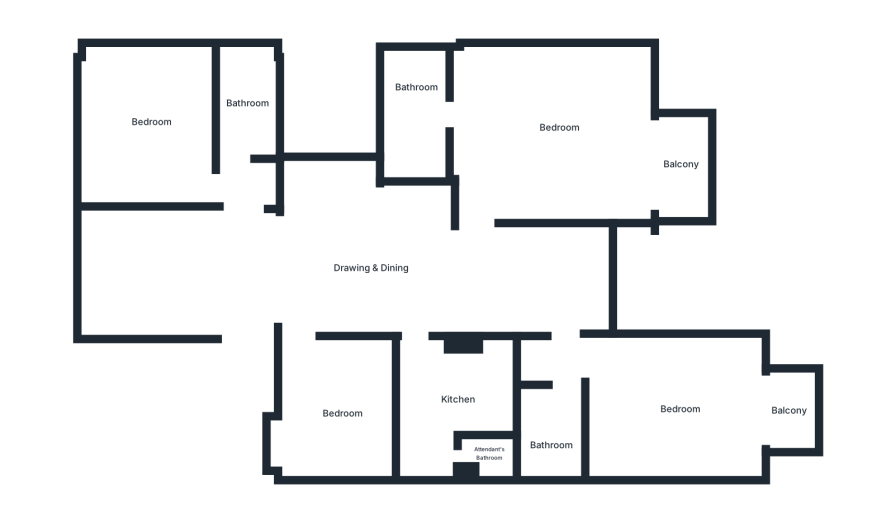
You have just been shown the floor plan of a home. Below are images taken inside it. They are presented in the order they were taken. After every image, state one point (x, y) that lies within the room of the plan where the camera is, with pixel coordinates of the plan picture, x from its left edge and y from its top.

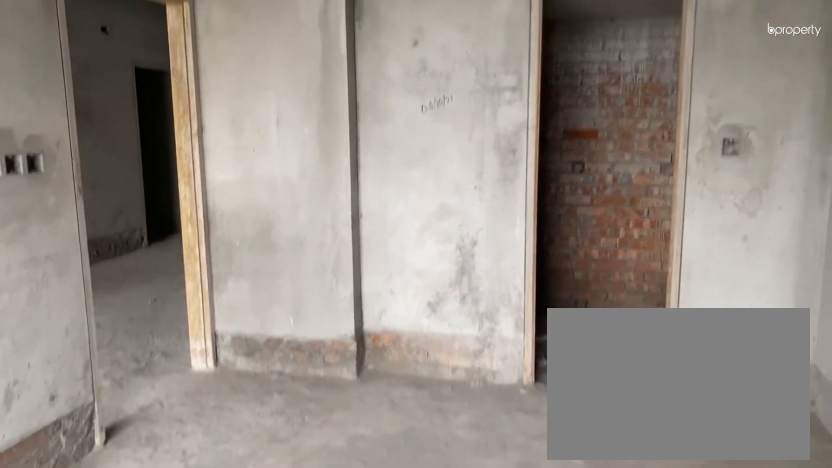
(558, 136)
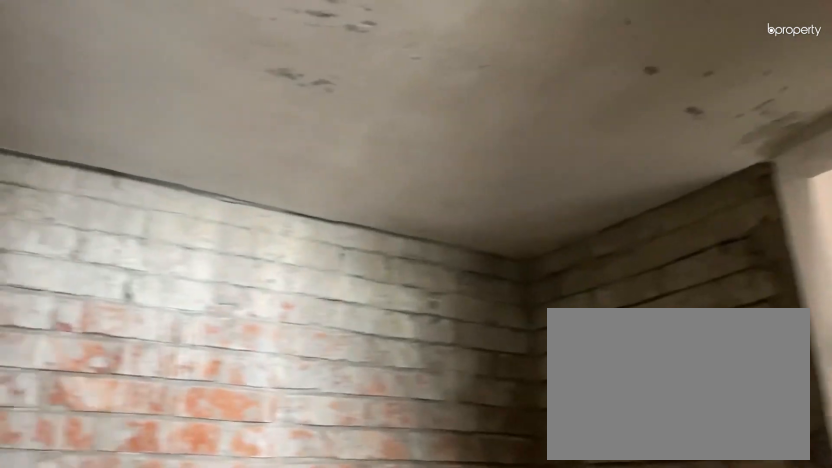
(414, 117)
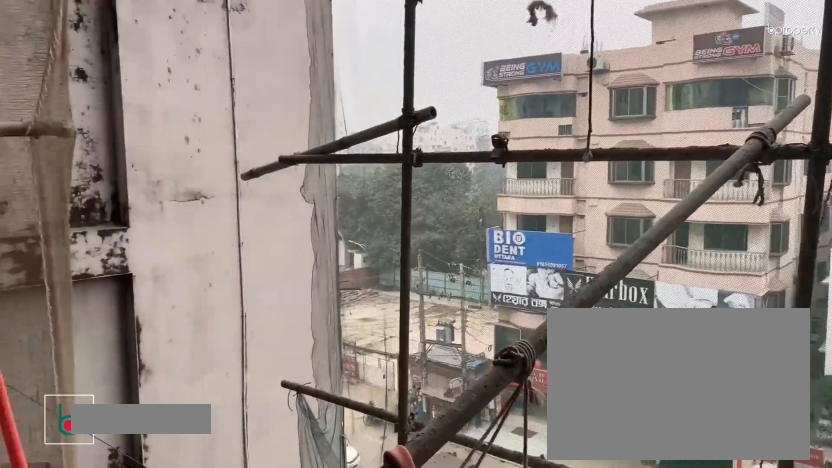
(675, 164)
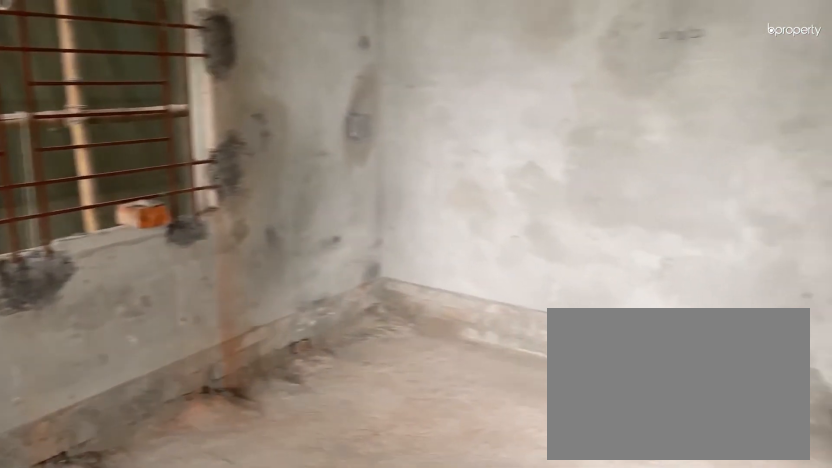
(679, 413)
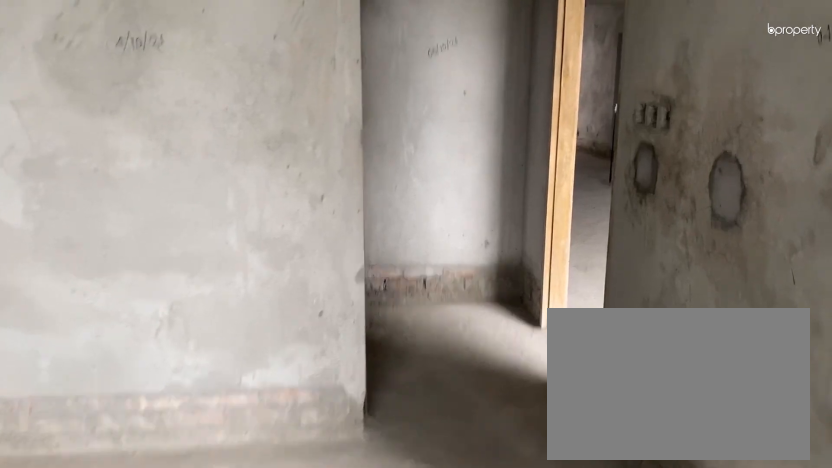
(679, 413)
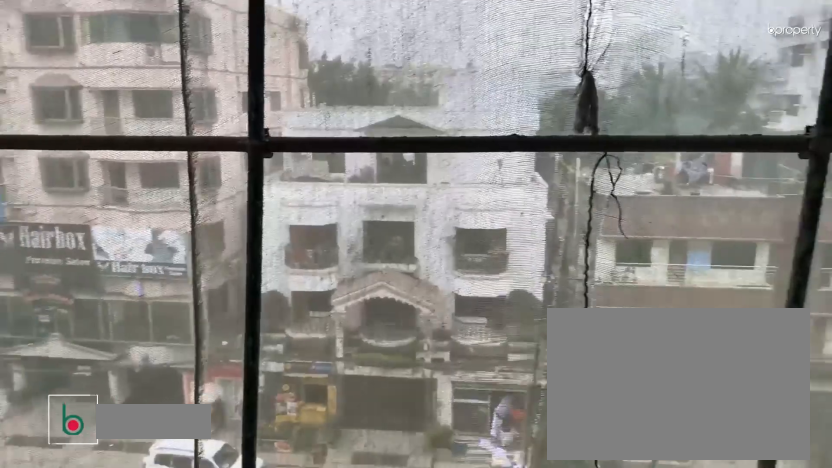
(786, 409)
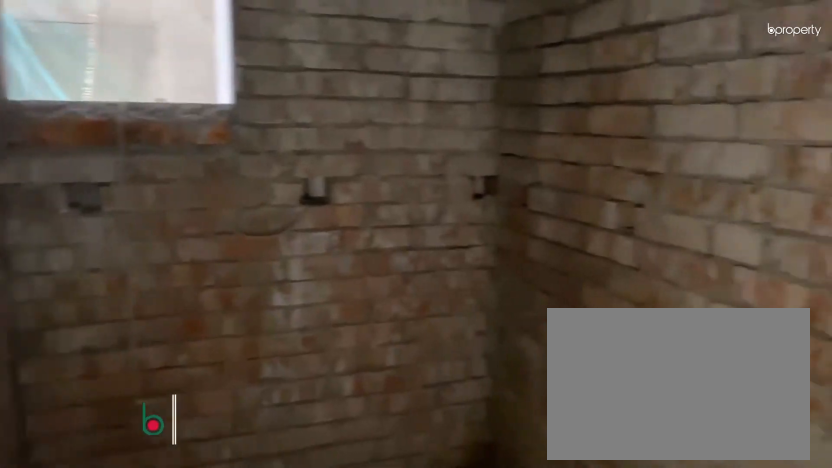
(548, 431)
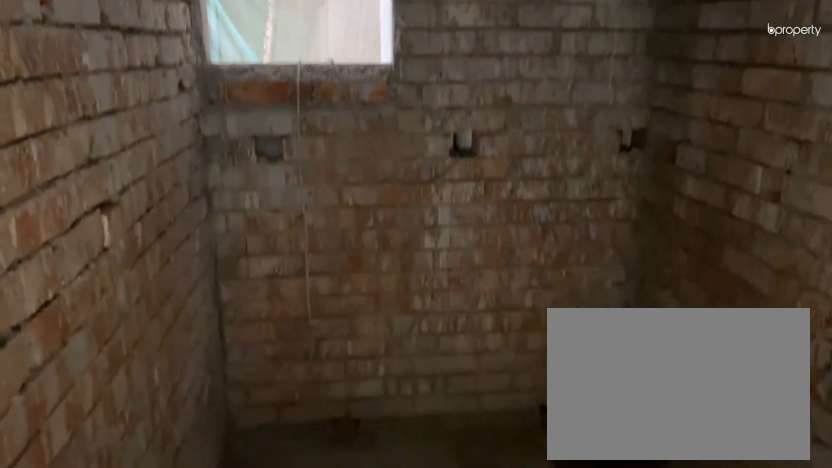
(548, 431)
